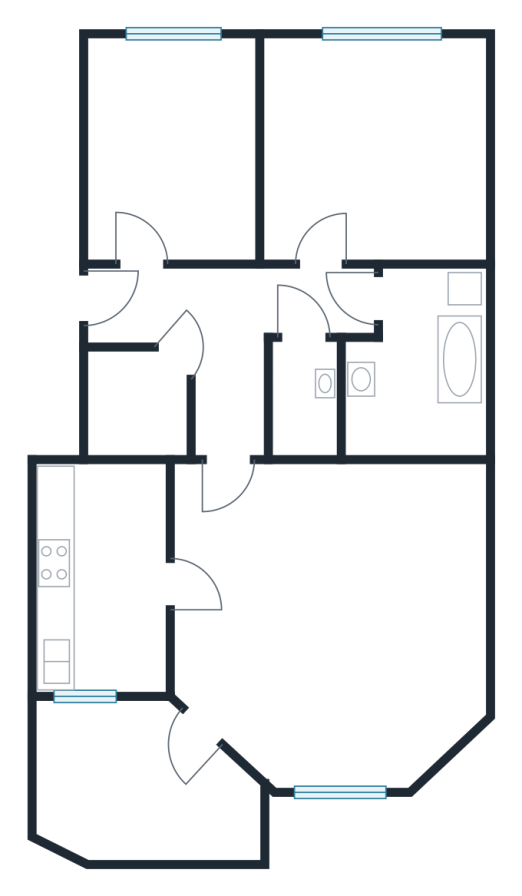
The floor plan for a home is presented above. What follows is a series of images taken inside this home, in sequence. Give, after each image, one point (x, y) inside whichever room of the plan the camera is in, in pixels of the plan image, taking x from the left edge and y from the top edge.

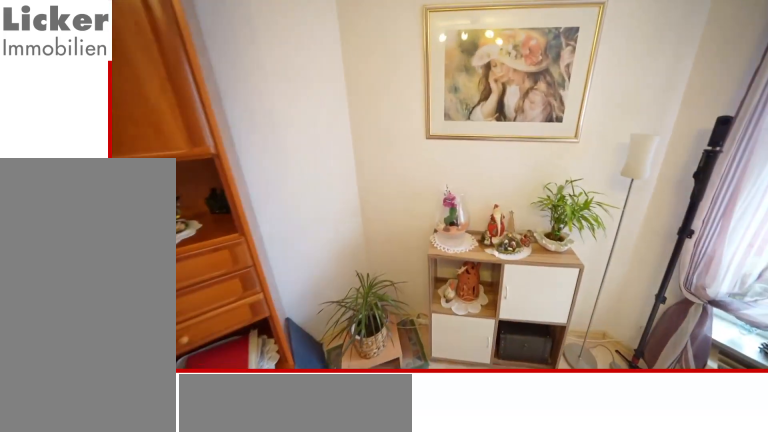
(327, 634)
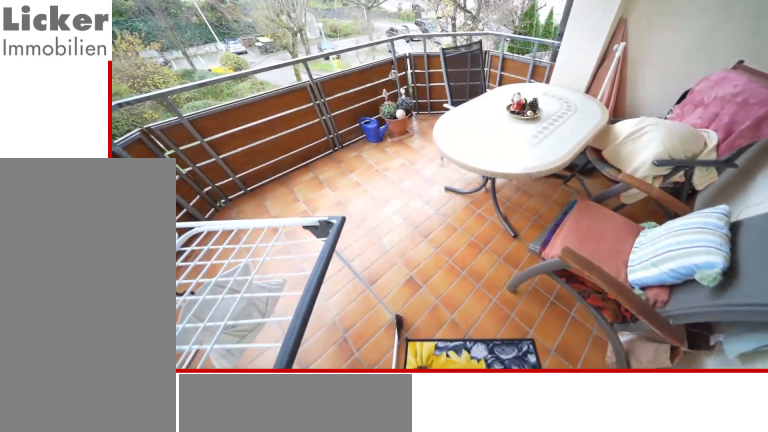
(154, 789)
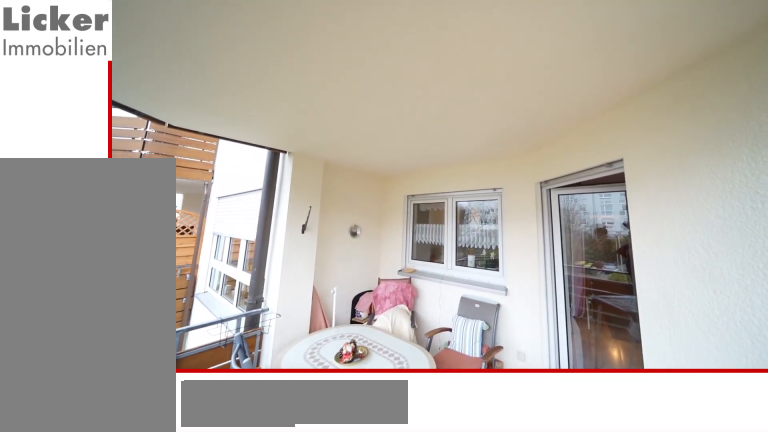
(154, 789)
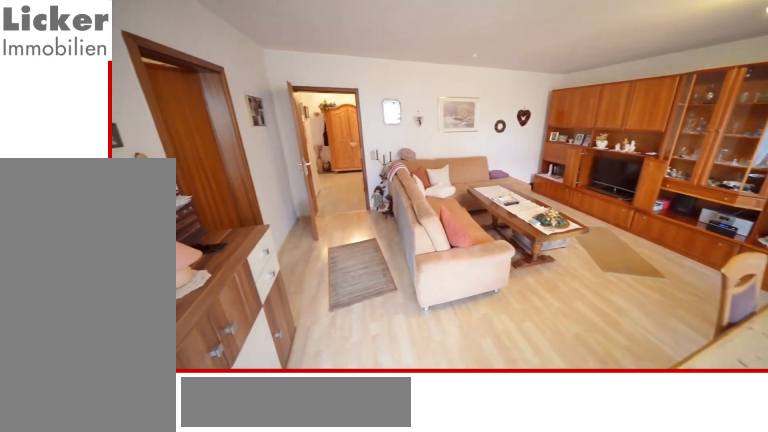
(327, 636)
